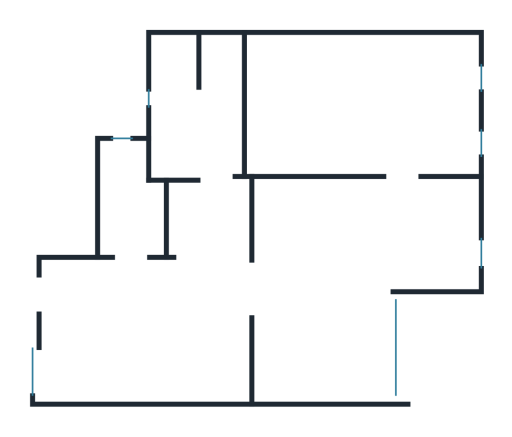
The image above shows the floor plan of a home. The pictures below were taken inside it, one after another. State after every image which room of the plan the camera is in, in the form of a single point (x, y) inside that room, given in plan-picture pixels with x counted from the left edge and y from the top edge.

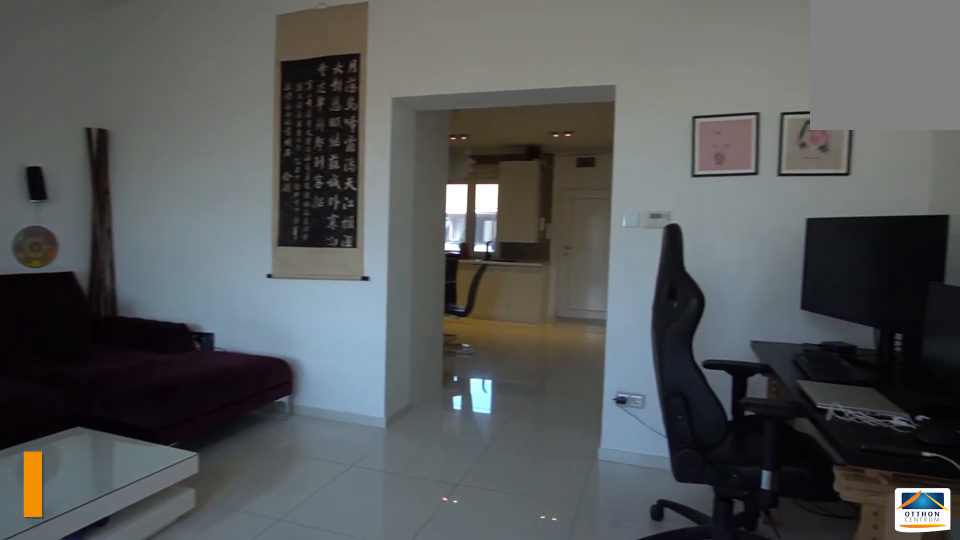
(357, 282)
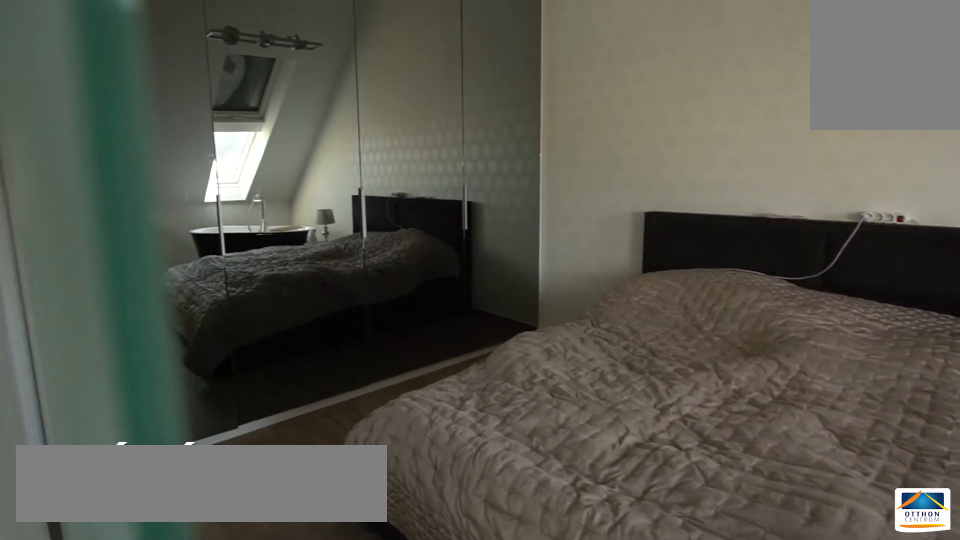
(364, 107)
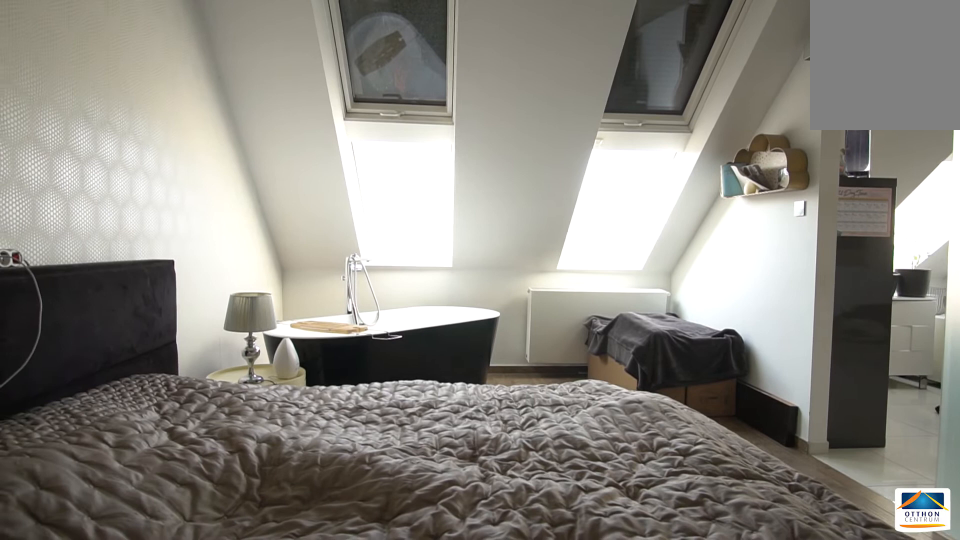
(365, 108)
